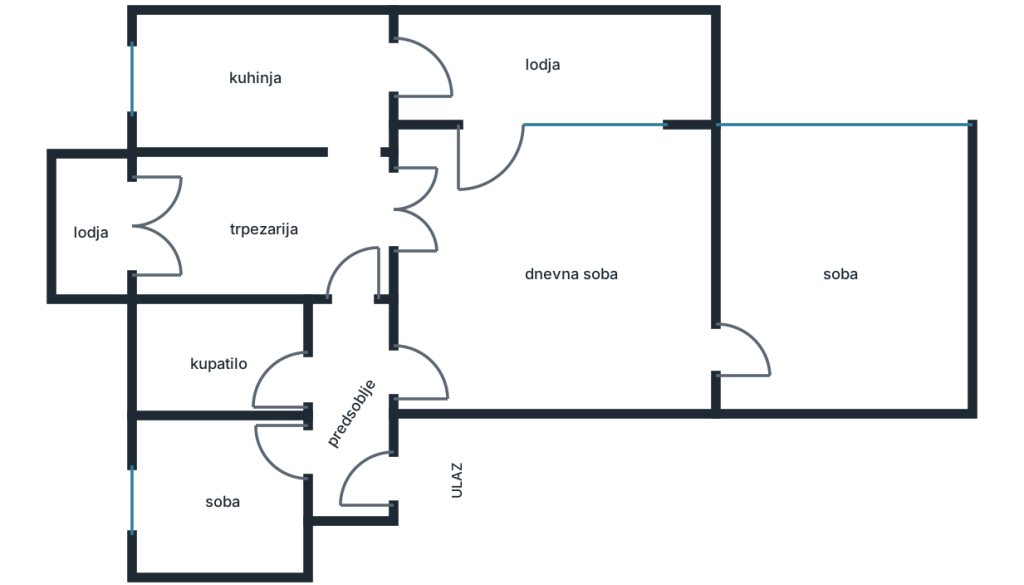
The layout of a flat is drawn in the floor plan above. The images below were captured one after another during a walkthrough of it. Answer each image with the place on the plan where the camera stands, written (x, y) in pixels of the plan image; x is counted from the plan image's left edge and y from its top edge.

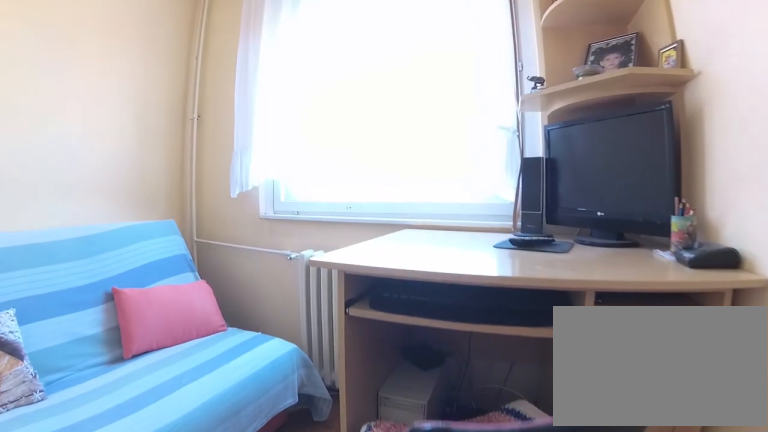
(272, 470)
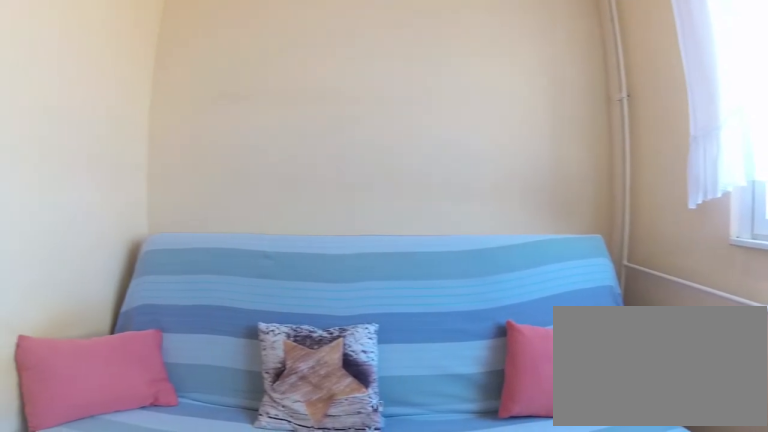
(202, 451)
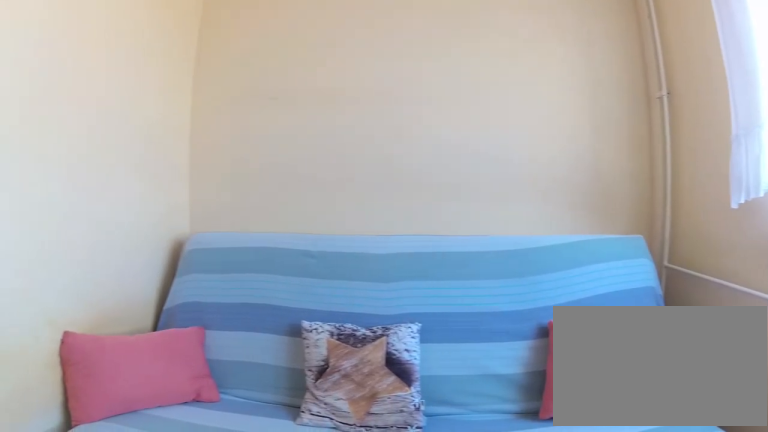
(200, 451)
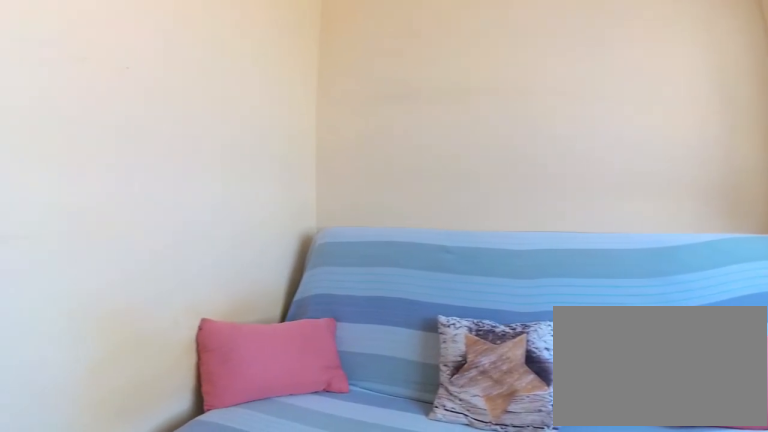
(193, 449)
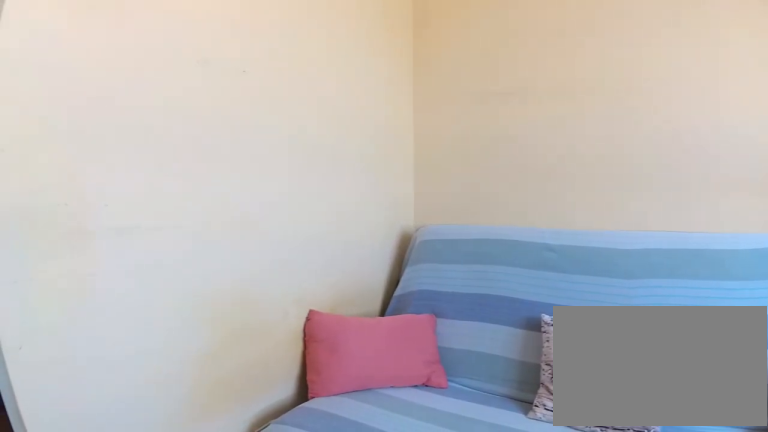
(183, 447)
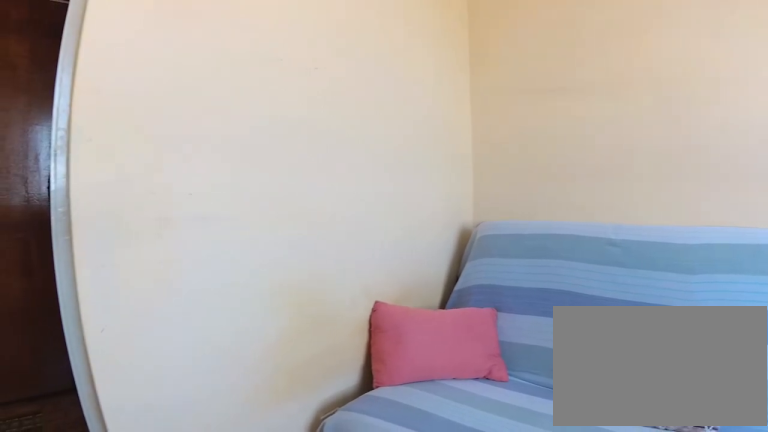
(177, 448)
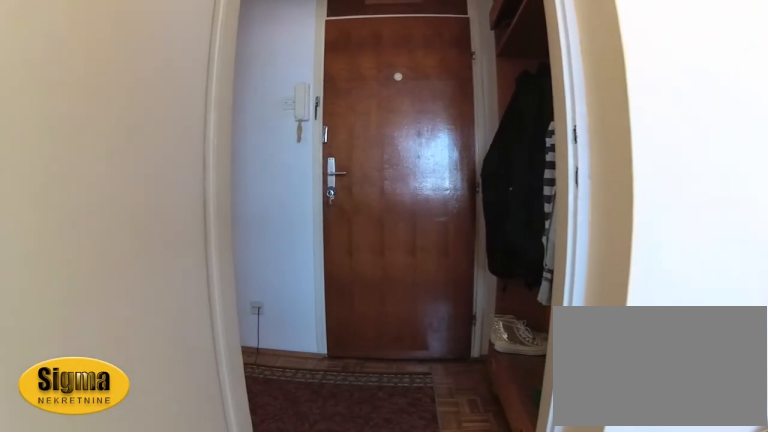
(166, 464)
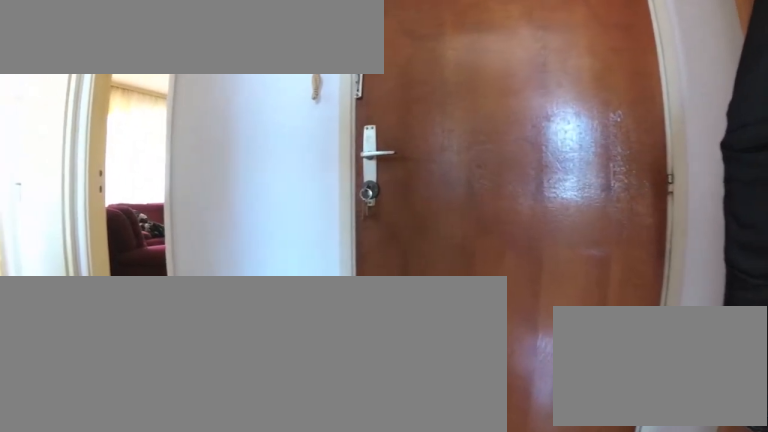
(307, 475)
